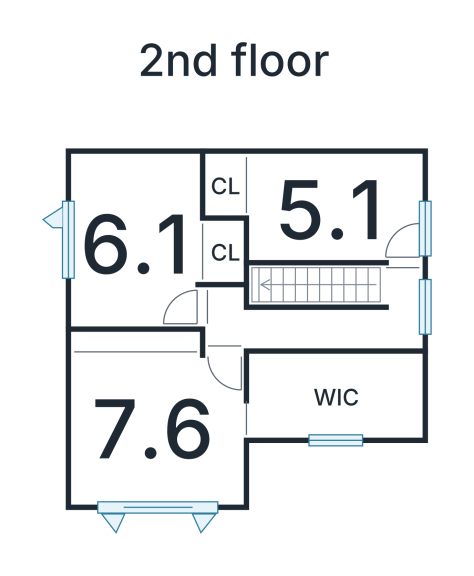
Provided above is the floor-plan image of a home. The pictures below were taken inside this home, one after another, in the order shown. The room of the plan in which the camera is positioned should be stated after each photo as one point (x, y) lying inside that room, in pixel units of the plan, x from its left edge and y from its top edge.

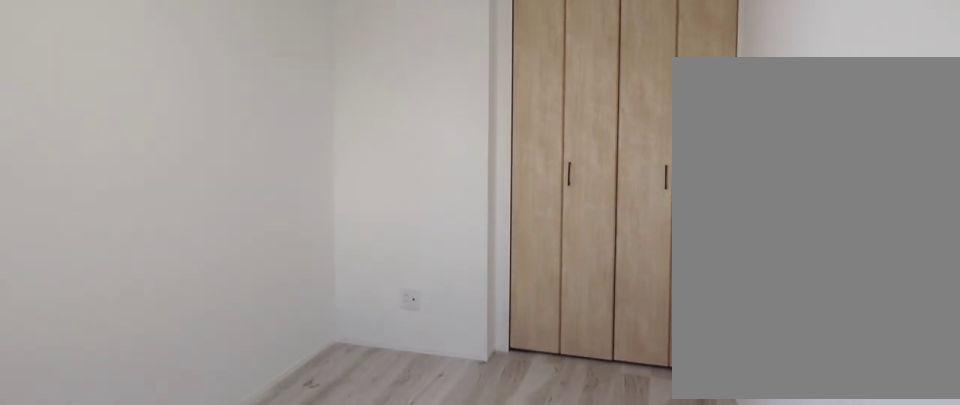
(338, 206)
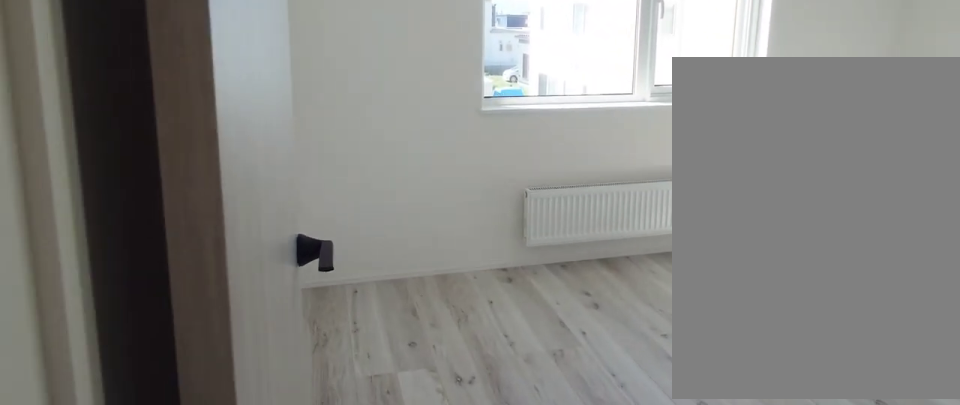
(130, 252)
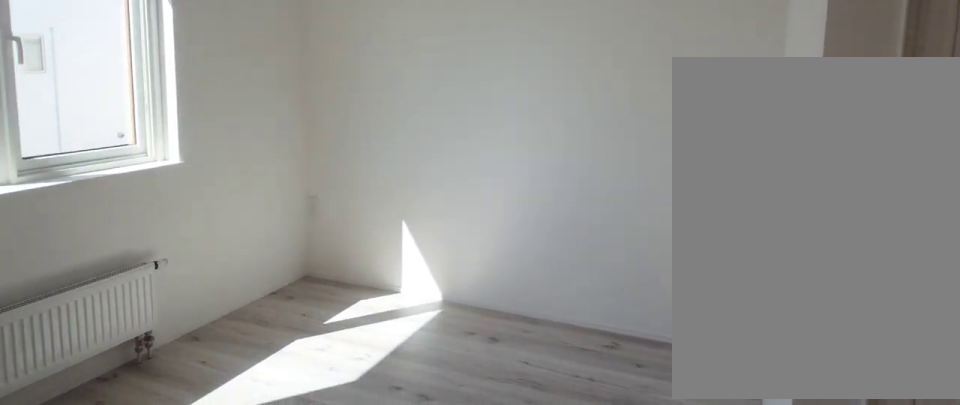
(130, 252)
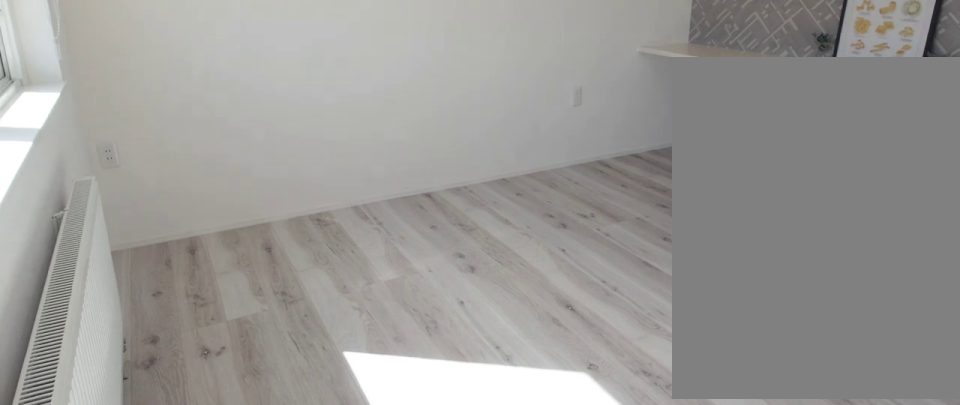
(158, 425)
